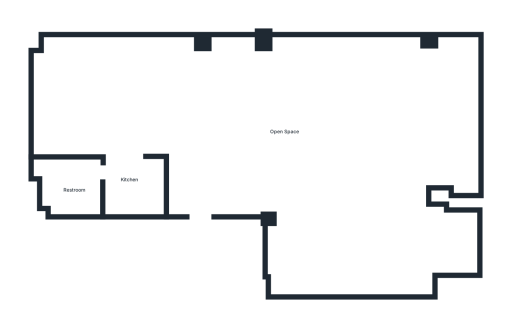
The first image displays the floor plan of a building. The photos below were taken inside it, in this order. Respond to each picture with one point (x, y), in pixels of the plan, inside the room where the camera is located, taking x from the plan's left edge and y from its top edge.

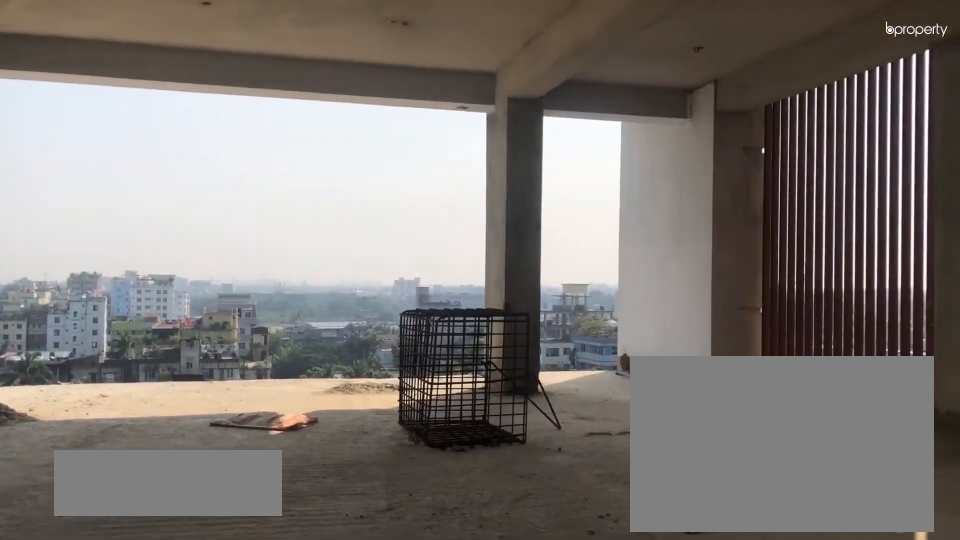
(279, 115)
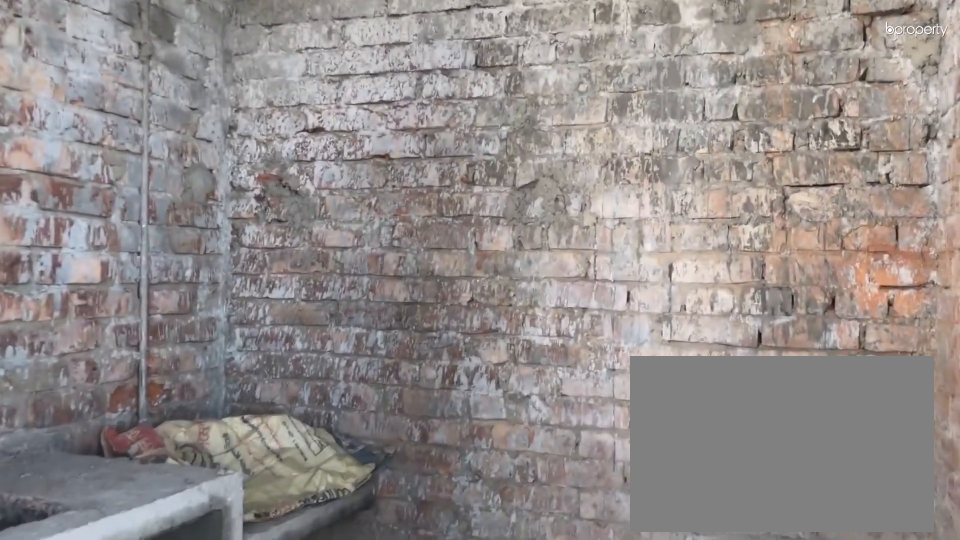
(129, 189)
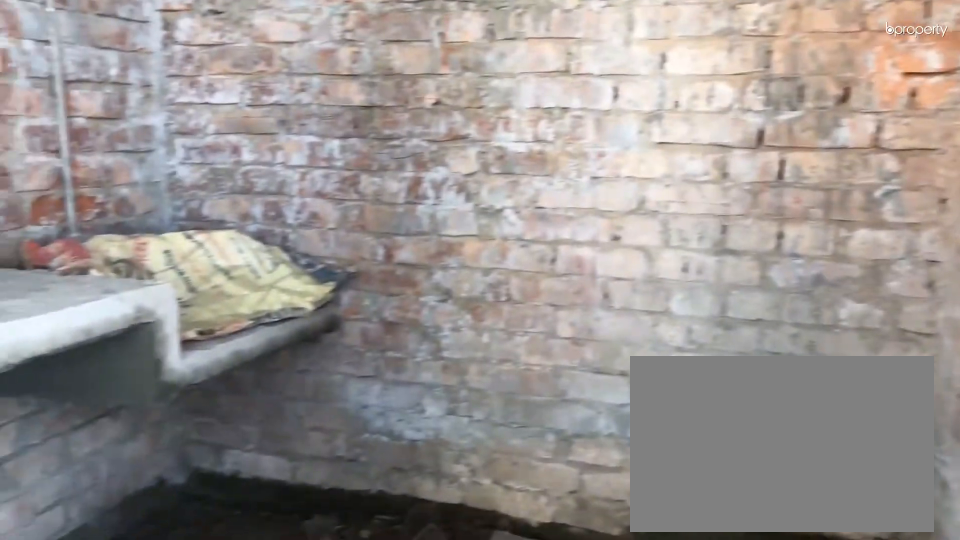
(129, 189)
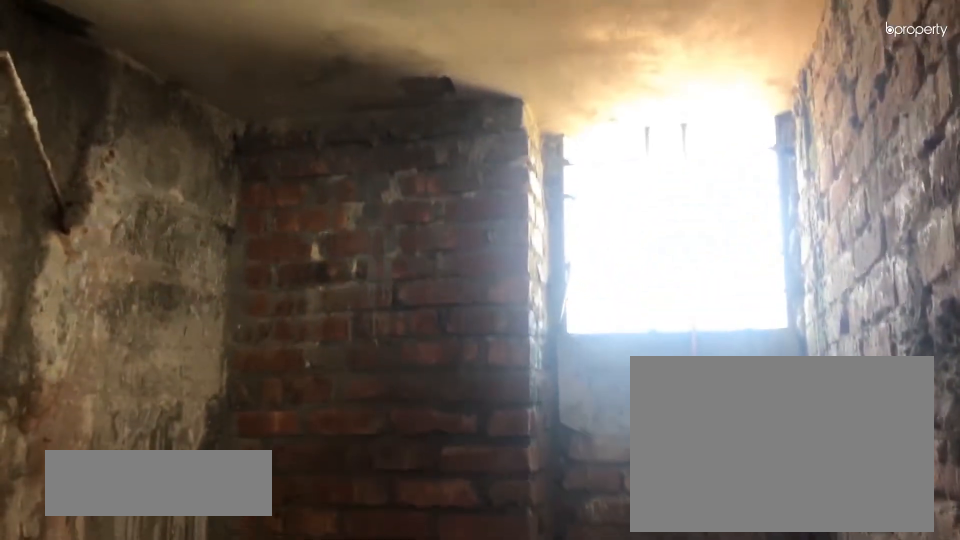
(74, 189)
